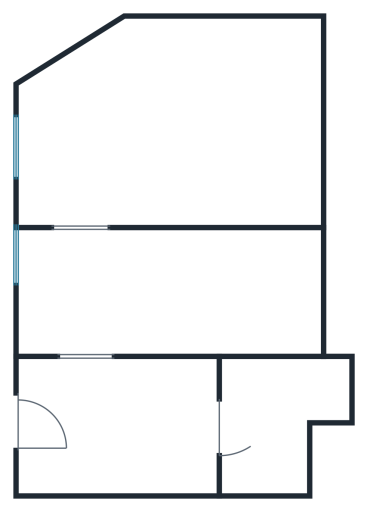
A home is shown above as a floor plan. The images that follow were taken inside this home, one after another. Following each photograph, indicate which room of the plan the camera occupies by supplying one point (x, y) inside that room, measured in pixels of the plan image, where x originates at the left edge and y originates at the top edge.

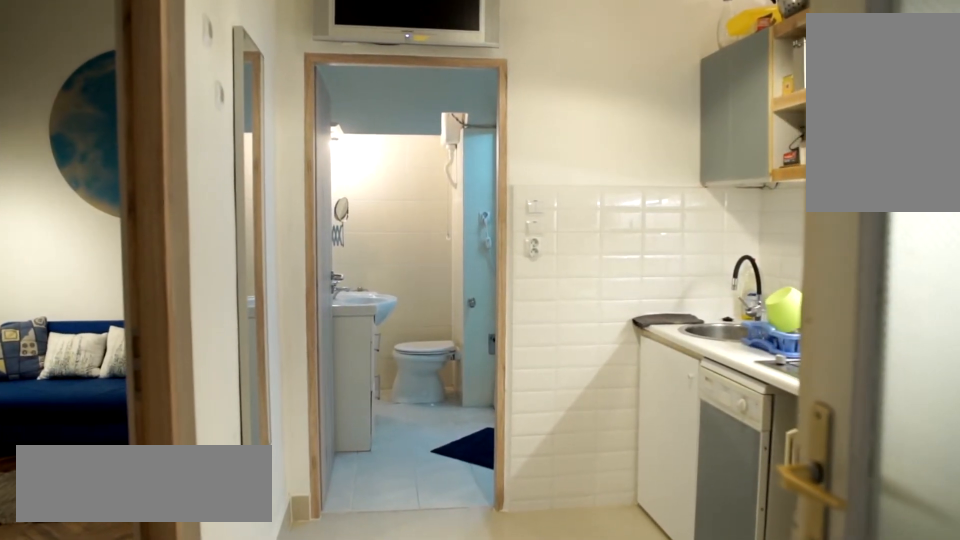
(105, 421)
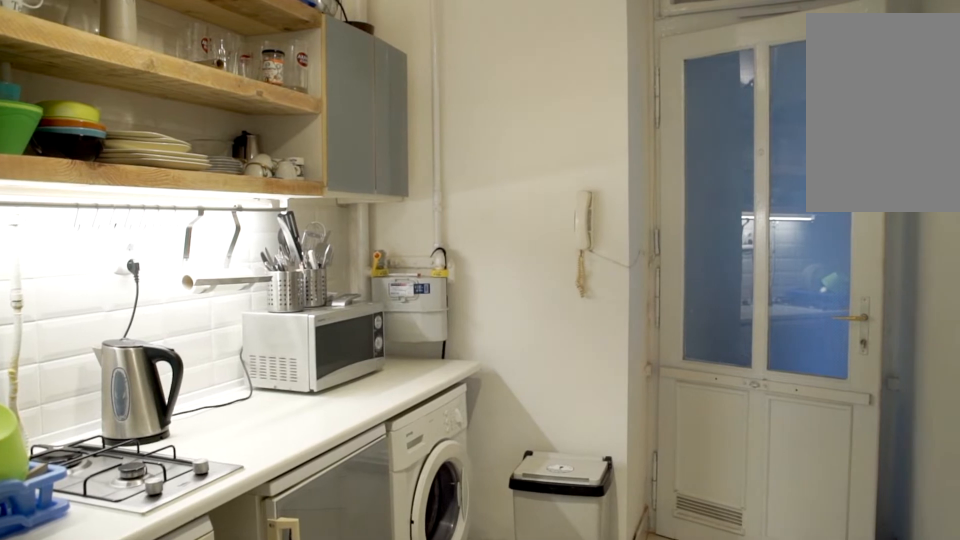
(105, 421)
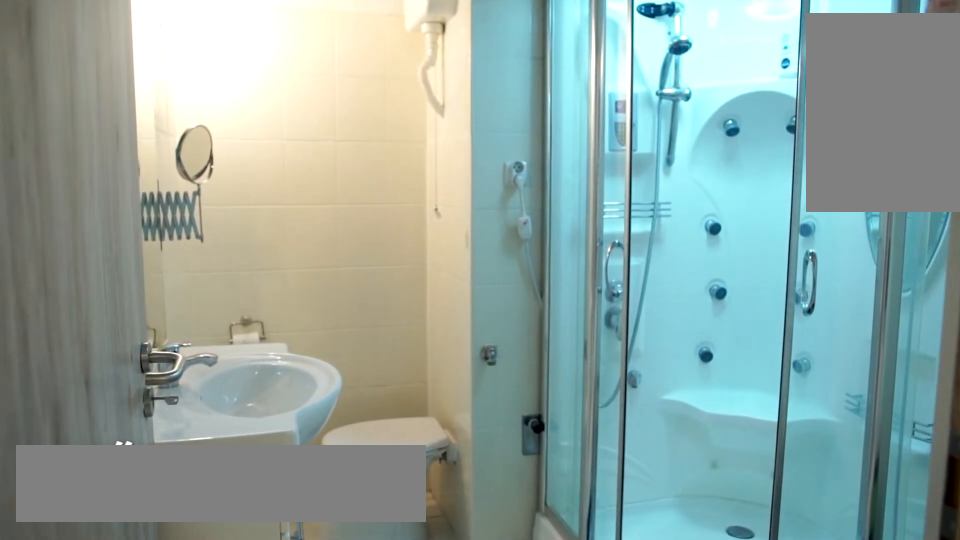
(270, 426)
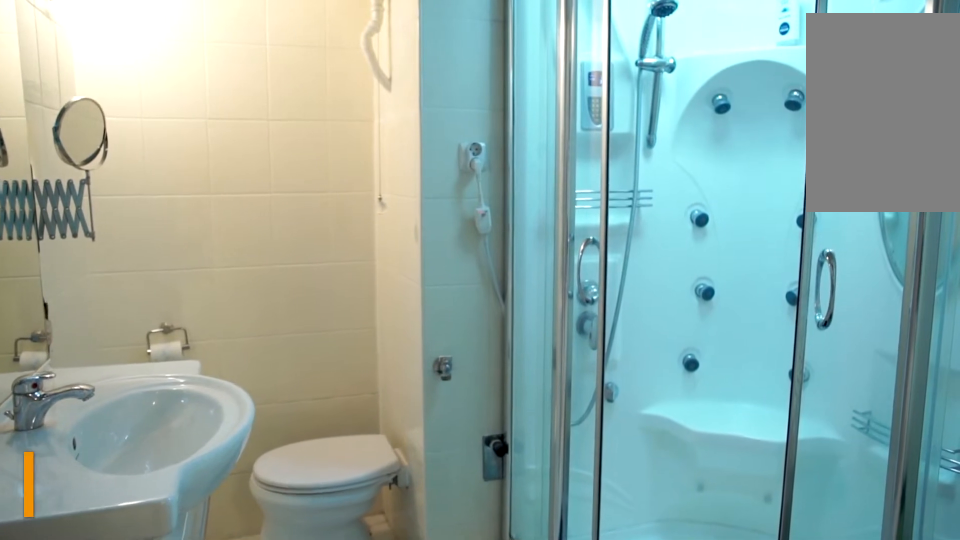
(271, 426)
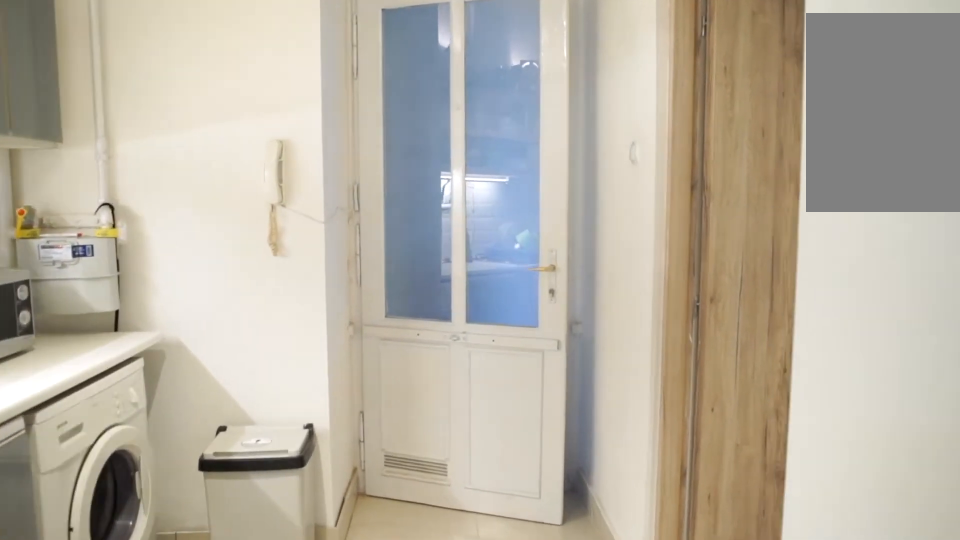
(135, 424)
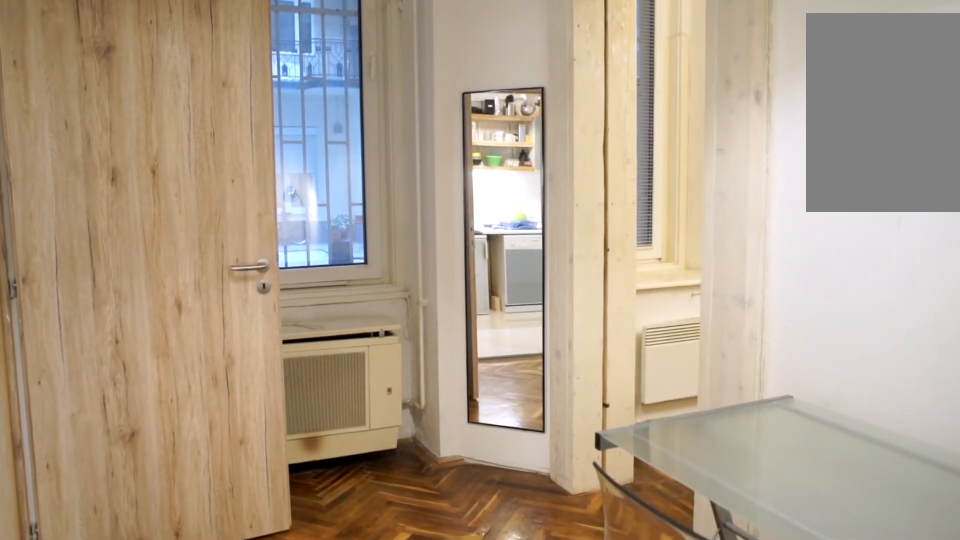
(165, 292)
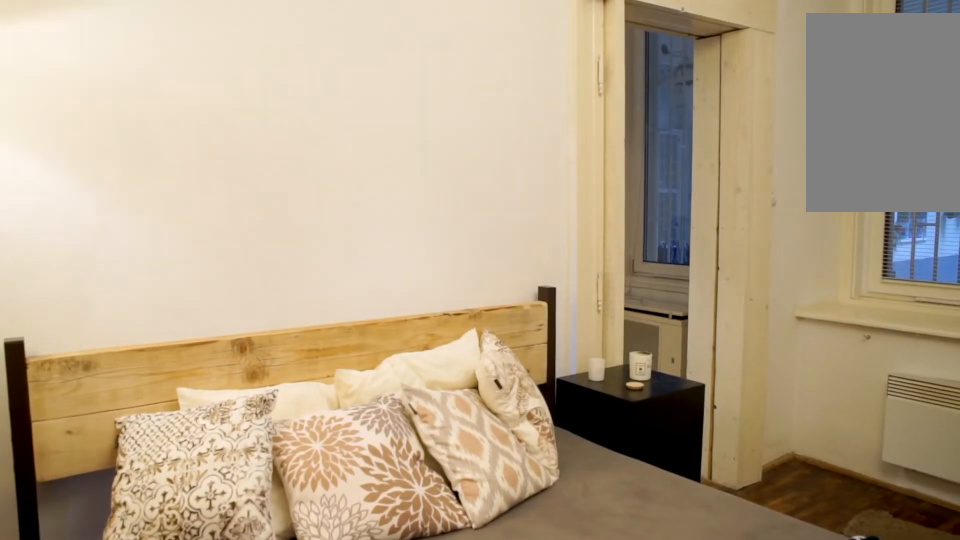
(149, 133)
